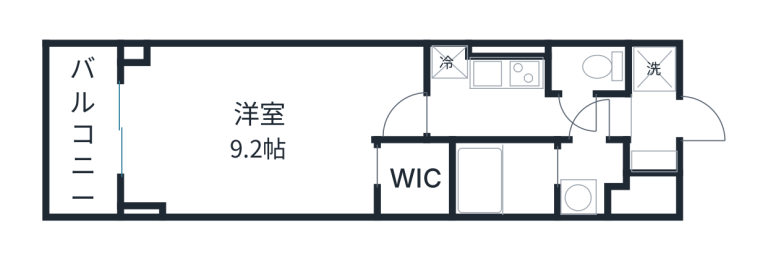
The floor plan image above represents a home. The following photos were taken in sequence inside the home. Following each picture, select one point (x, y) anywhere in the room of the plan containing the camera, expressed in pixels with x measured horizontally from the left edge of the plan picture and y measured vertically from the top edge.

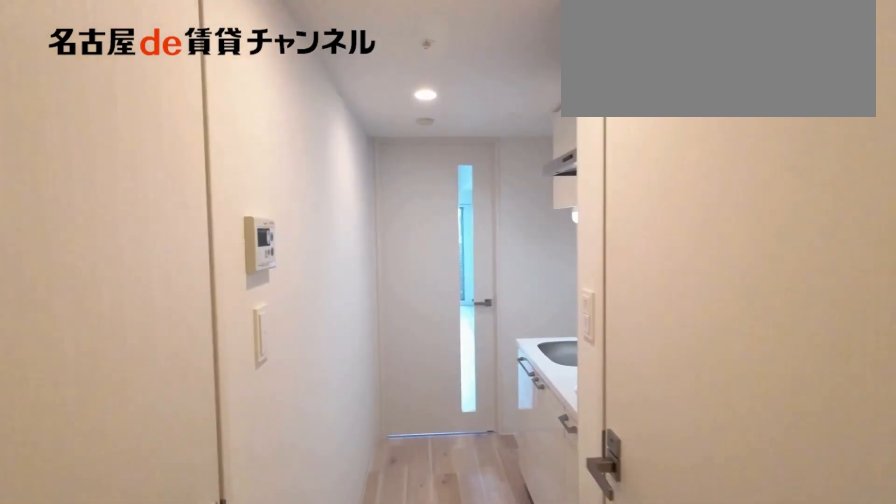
(505, 74)
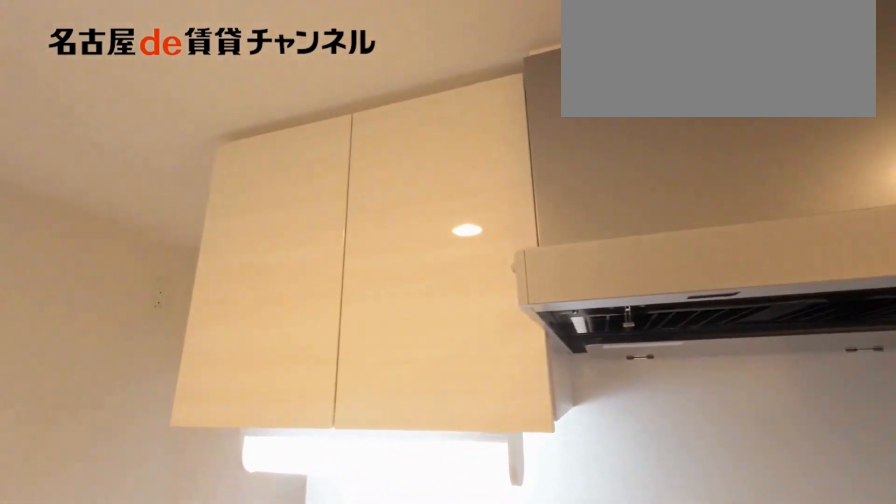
(505, 74)
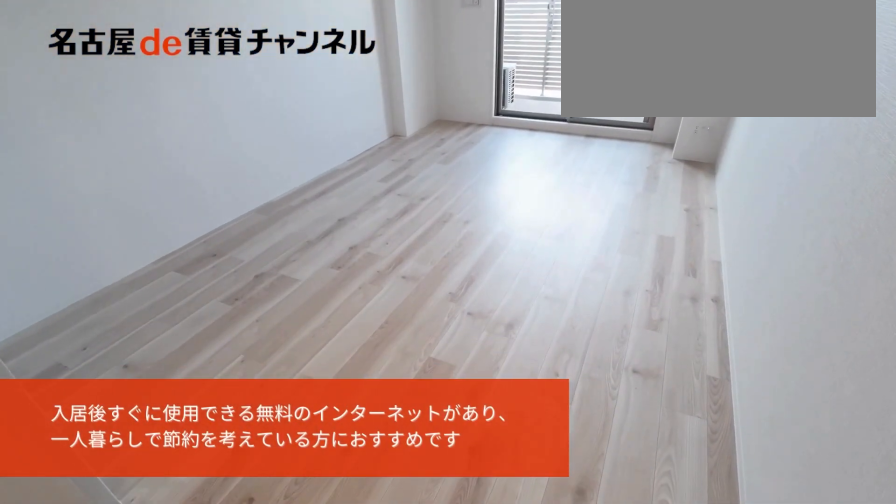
(265, 126)
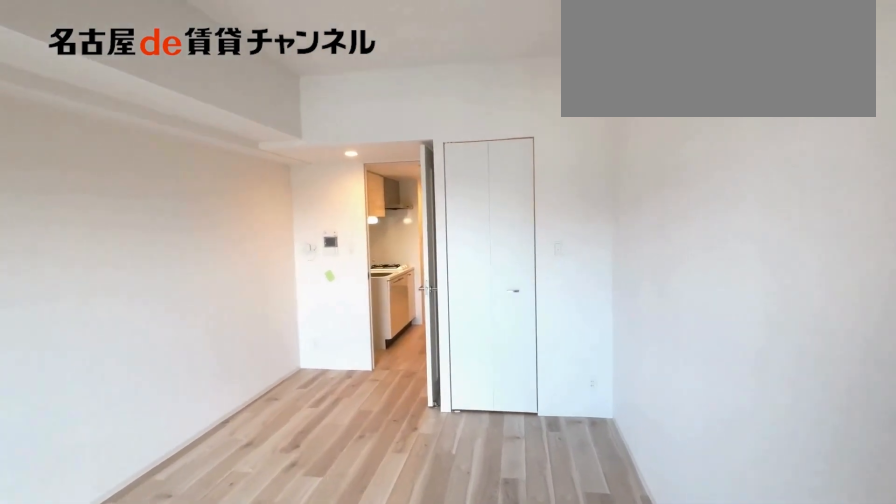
(265, 126)
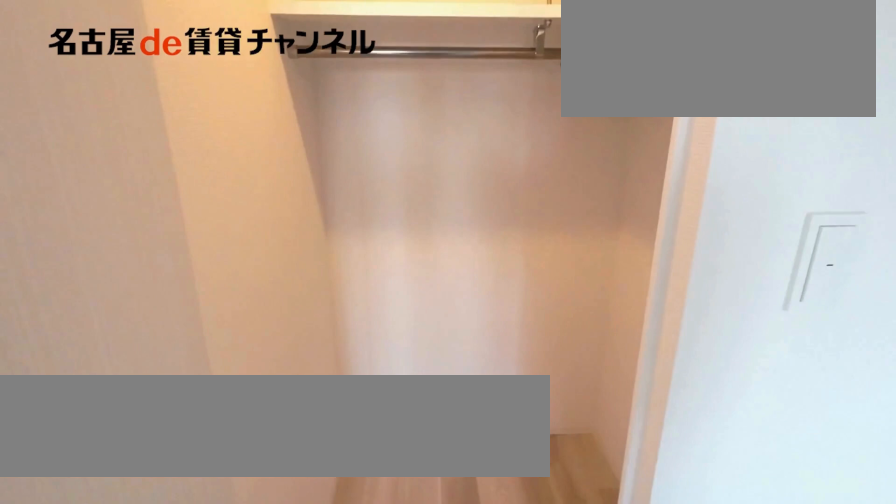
(414, 180)
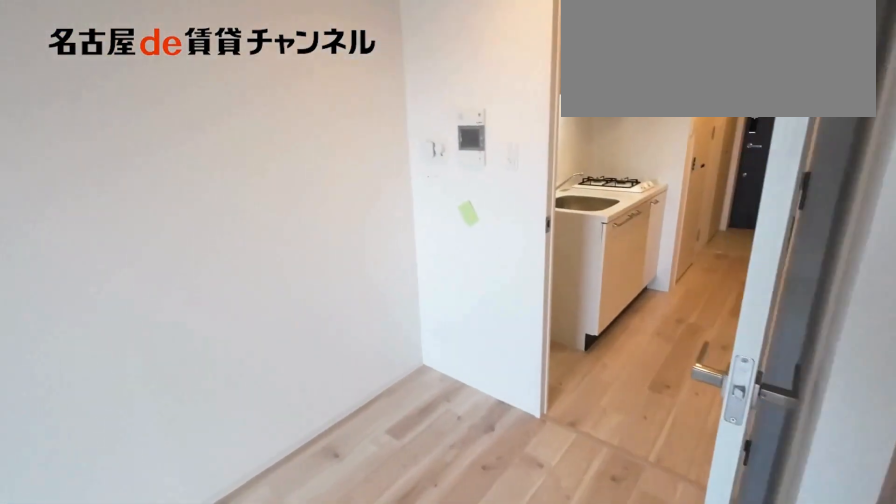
(265, 126)
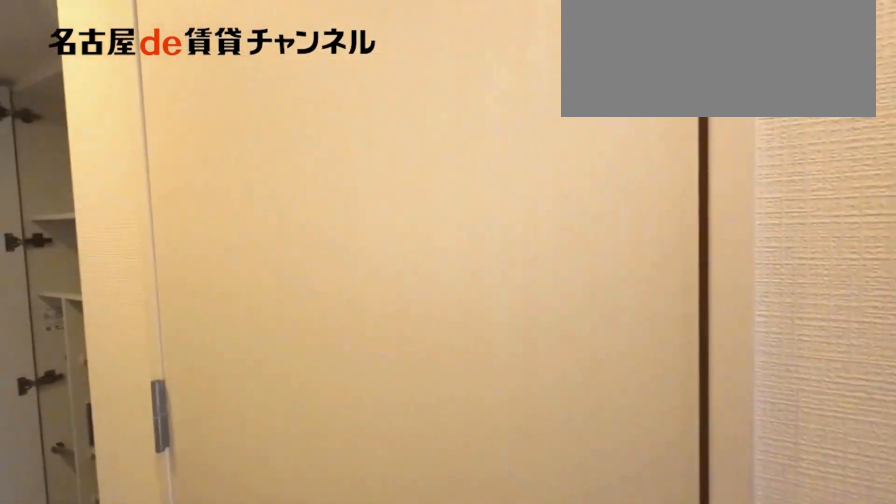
(524, 114)
